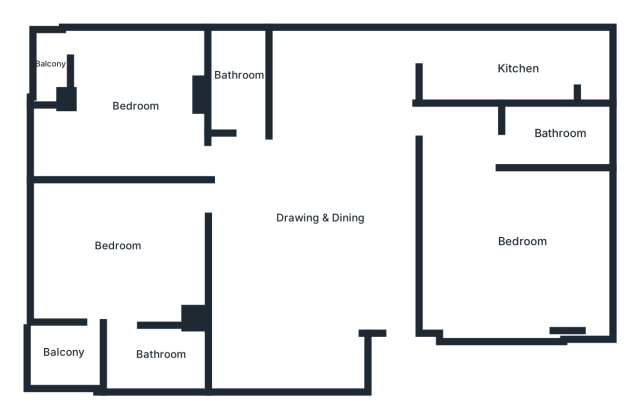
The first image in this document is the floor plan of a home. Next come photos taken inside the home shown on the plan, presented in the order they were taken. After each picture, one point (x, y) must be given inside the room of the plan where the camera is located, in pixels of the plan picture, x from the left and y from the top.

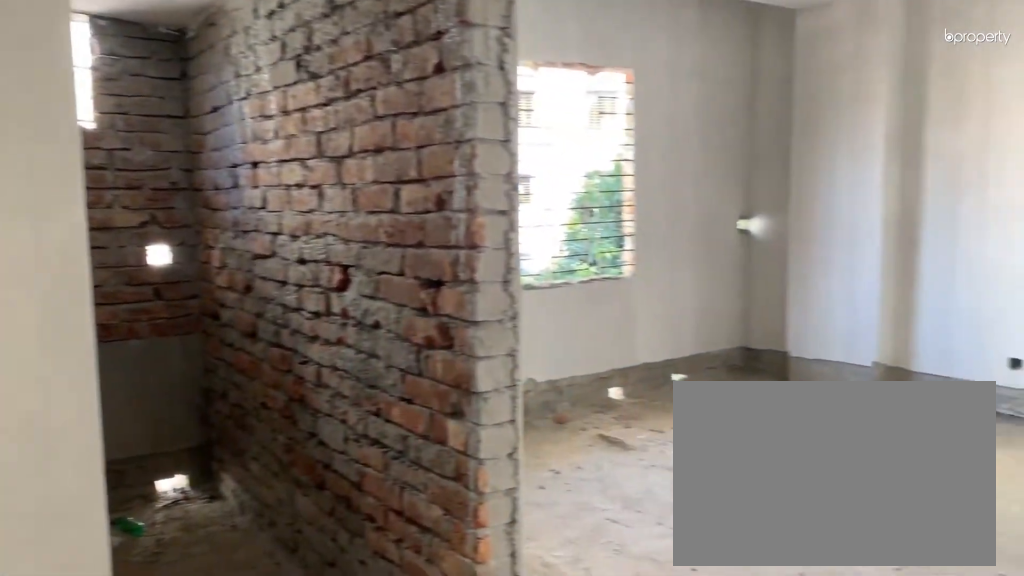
(522, 240)
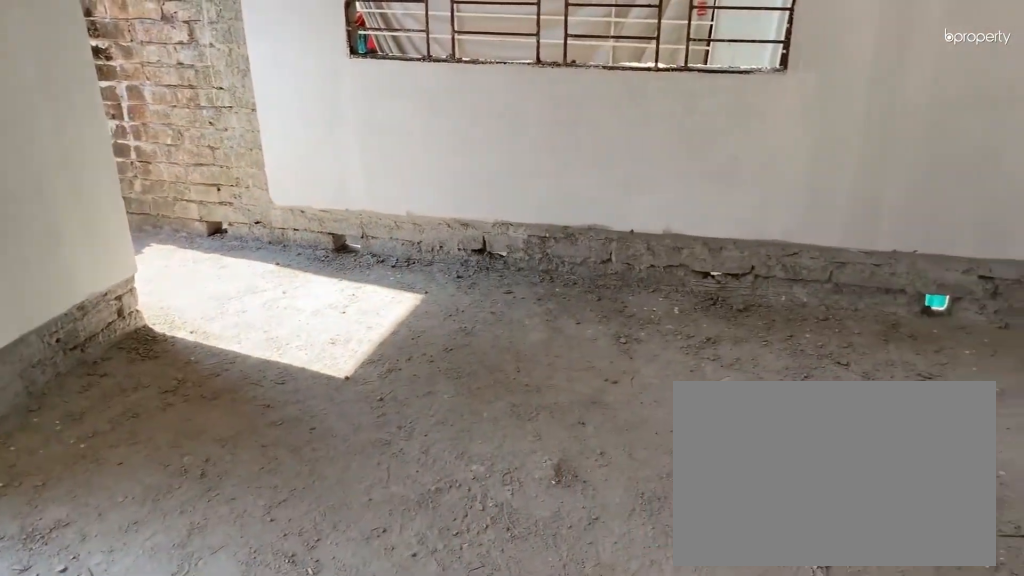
(136, 104)
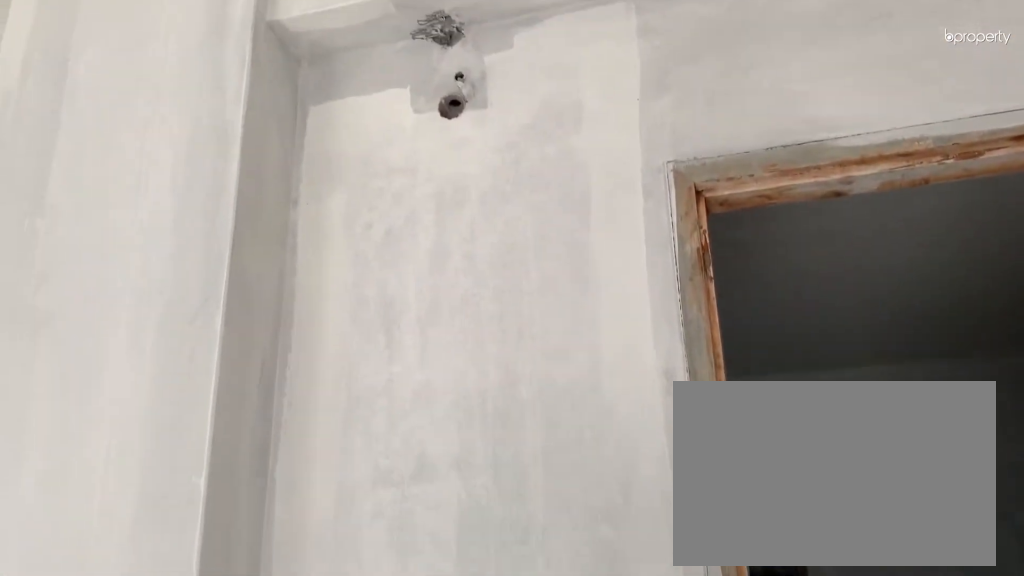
(136, 104)
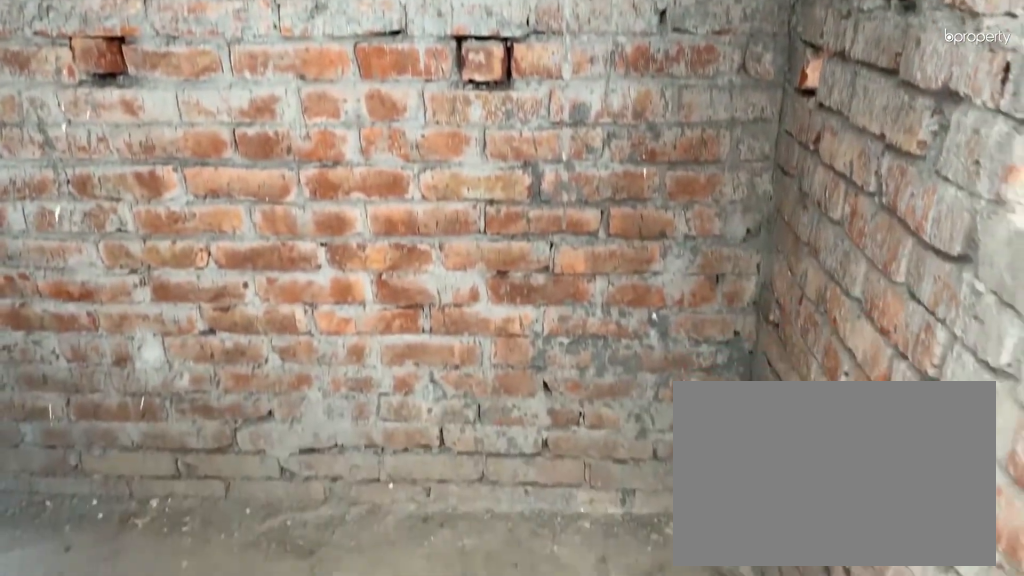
(156, 353)
